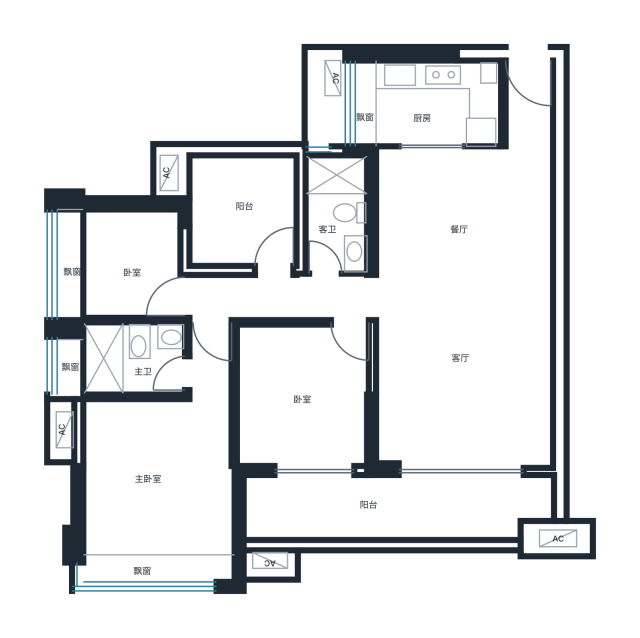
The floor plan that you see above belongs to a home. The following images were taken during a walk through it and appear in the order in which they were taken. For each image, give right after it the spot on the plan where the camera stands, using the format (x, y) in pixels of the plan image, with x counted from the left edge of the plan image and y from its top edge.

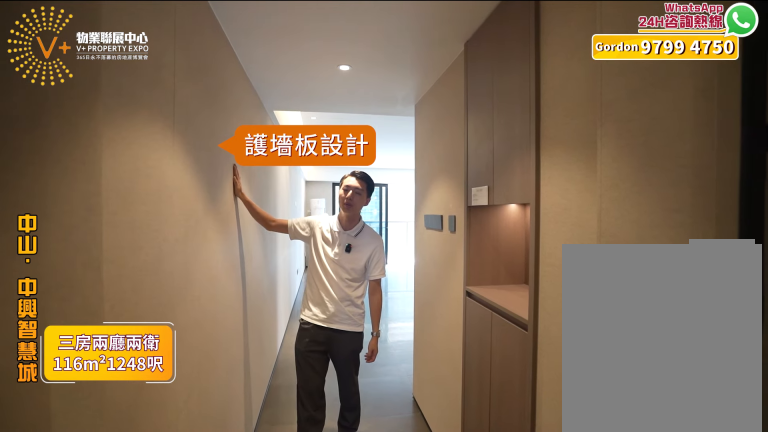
(513, 97)
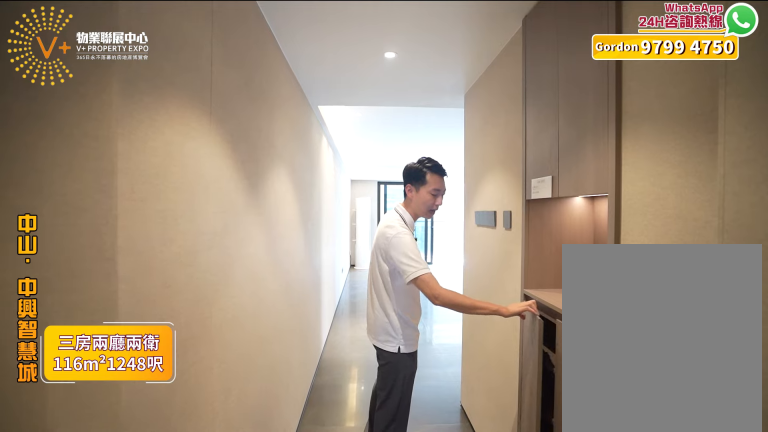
(515, 95)
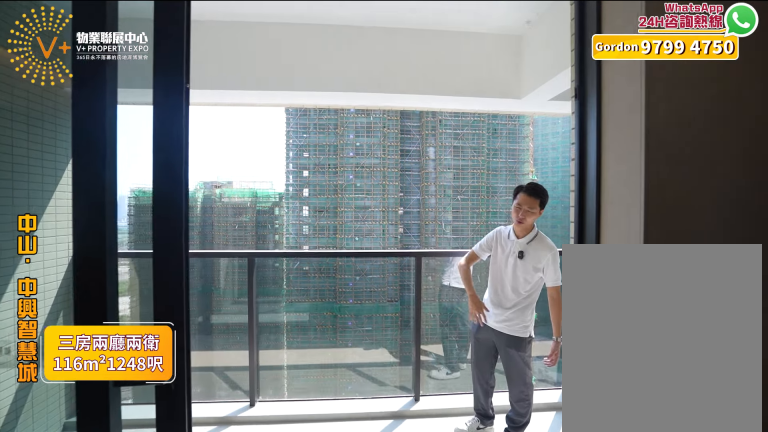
(454, 482)
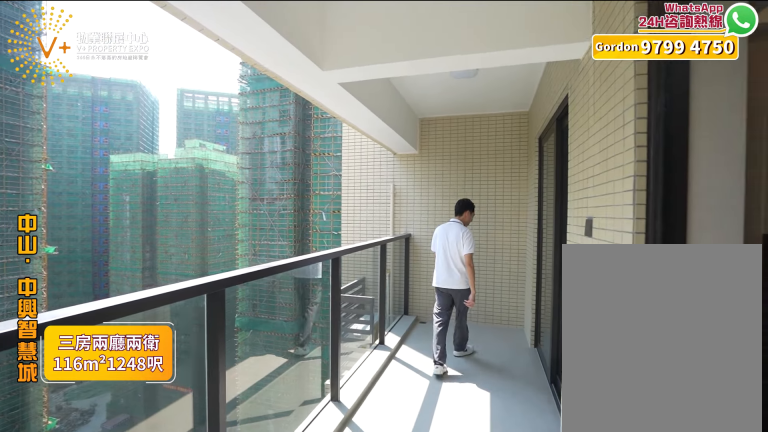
(452, 494)
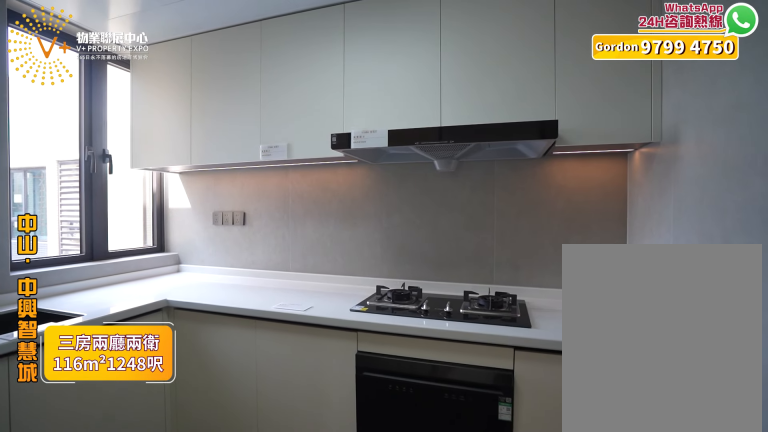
(434, 104)
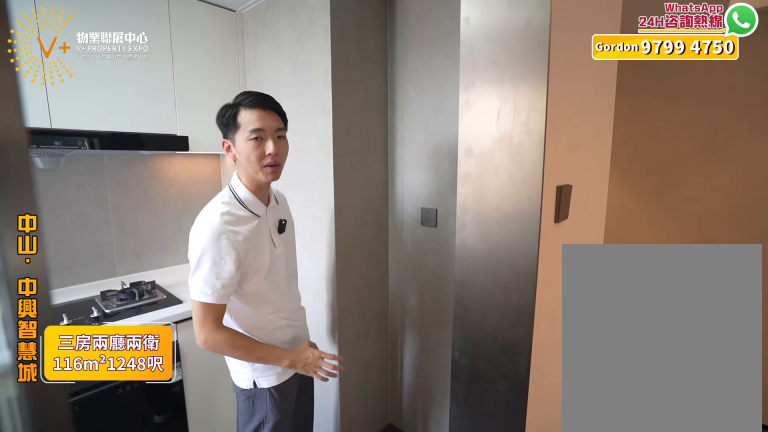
(430, 102)
